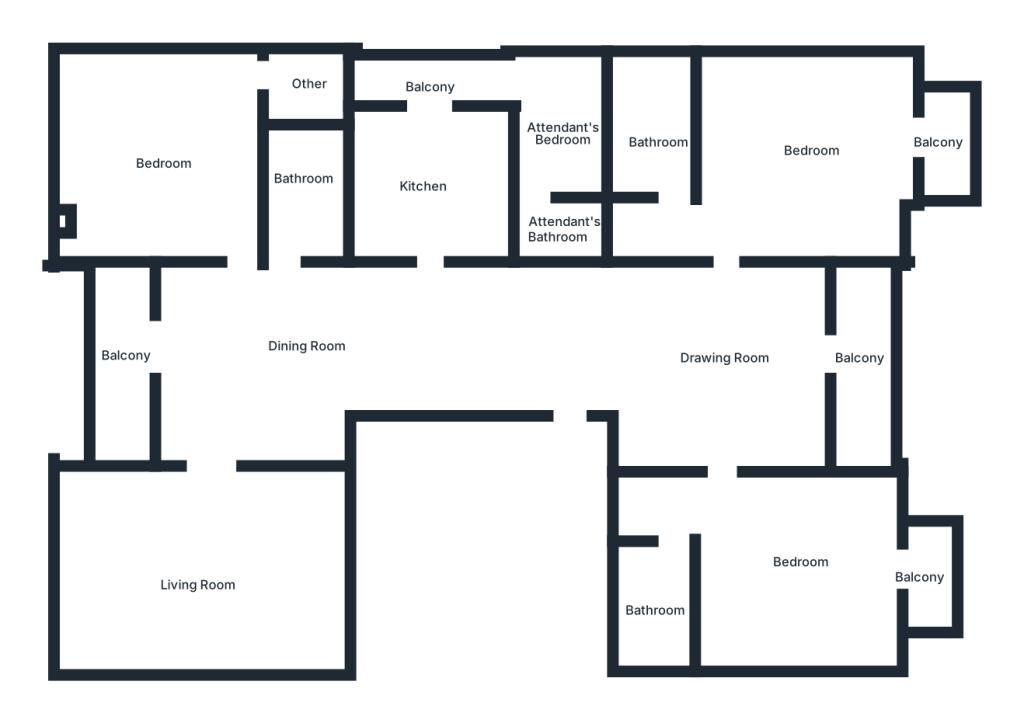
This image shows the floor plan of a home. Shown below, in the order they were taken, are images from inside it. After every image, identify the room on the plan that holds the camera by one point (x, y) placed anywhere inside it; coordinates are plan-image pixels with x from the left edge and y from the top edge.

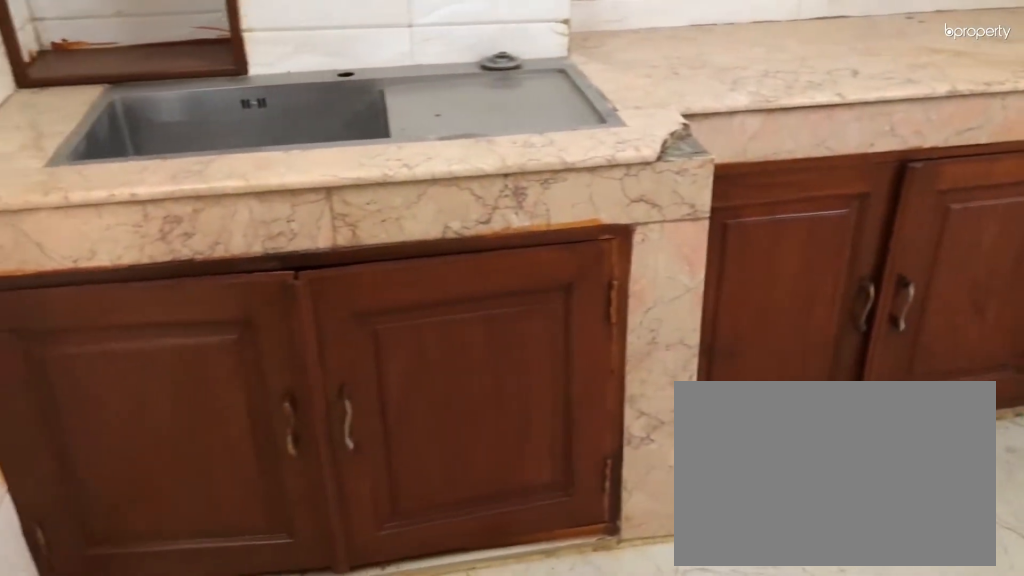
(424, 181)
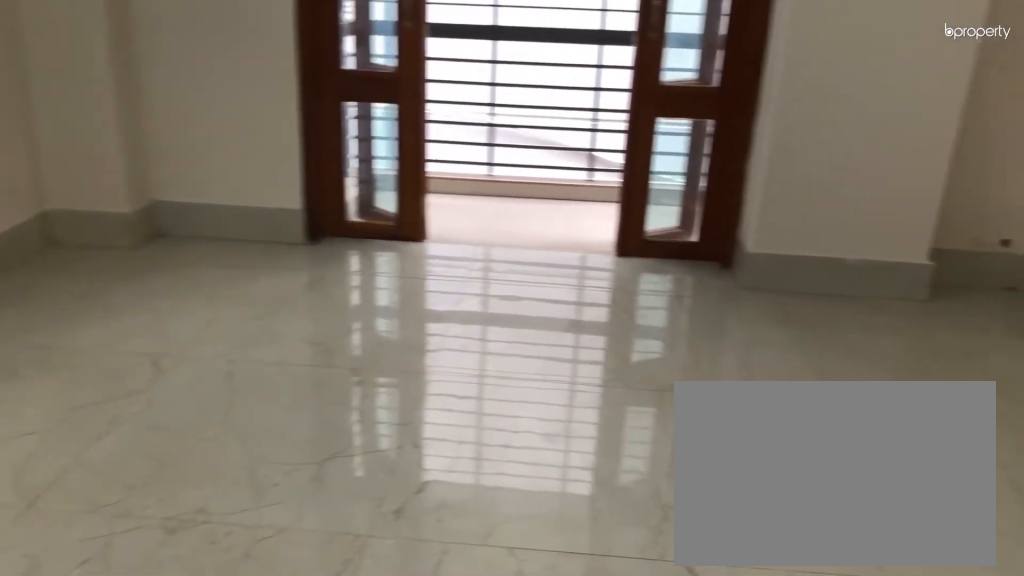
(817, 149)
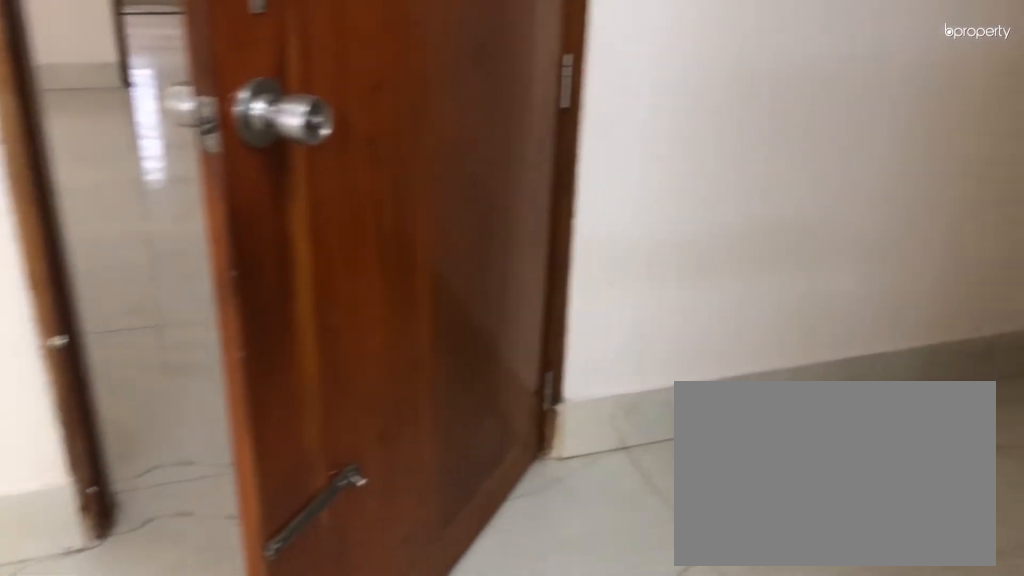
(817, 149)
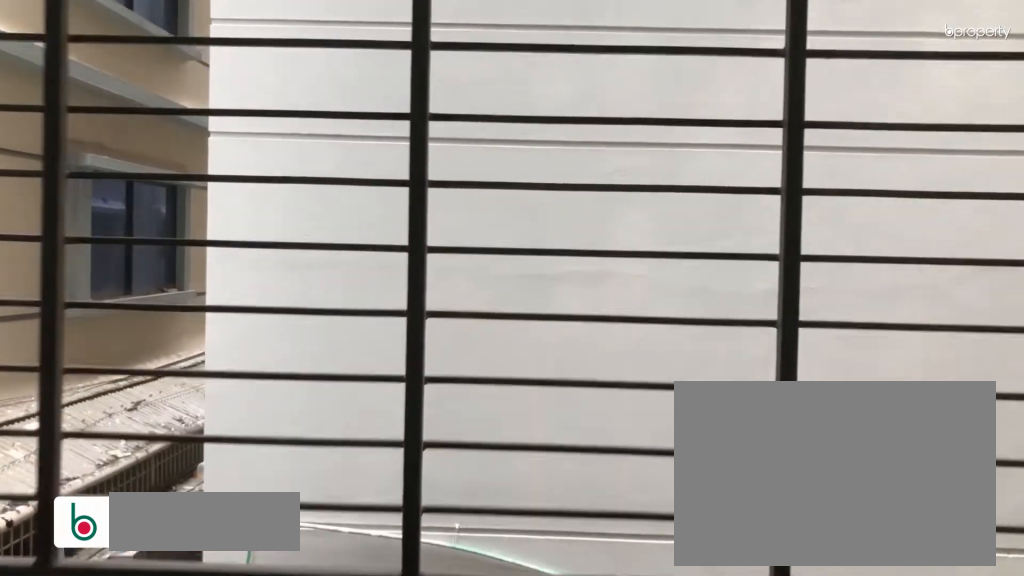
(948, 142)
